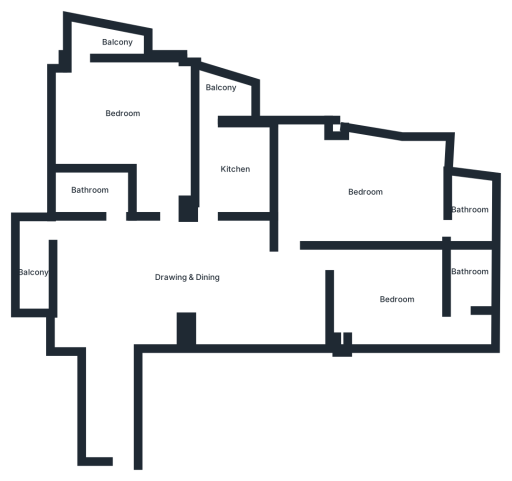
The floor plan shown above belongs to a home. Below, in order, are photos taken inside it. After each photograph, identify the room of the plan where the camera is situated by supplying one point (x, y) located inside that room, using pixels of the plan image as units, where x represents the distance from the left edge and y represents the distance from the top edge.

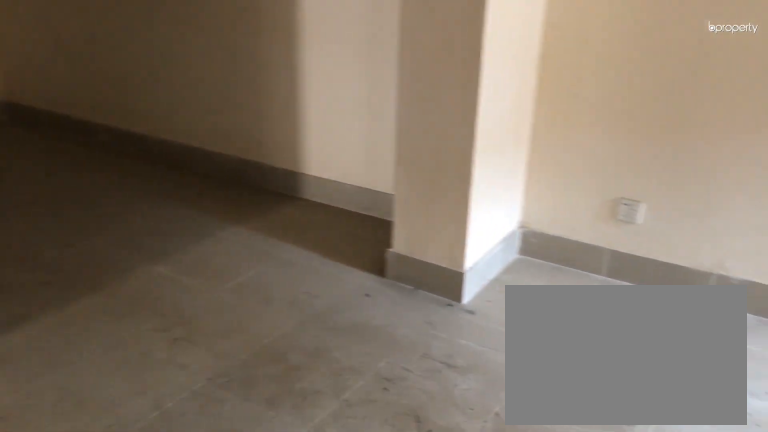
(188, 270)
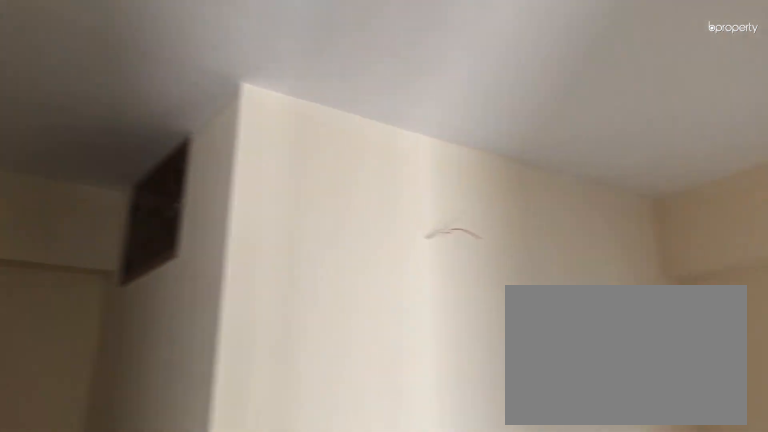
(126, 115)
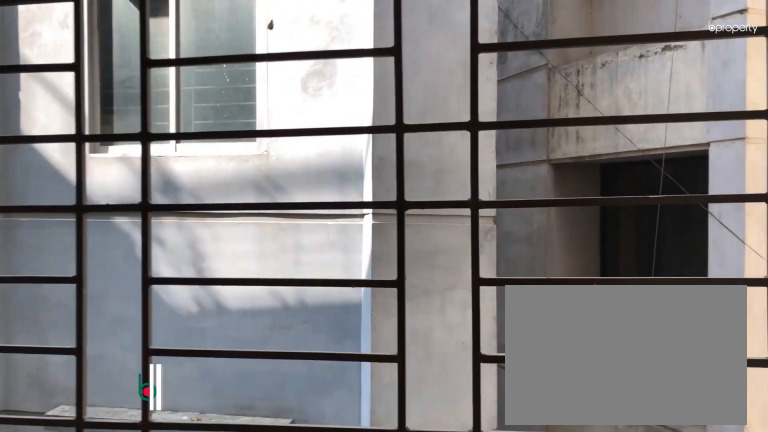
(100, 40)
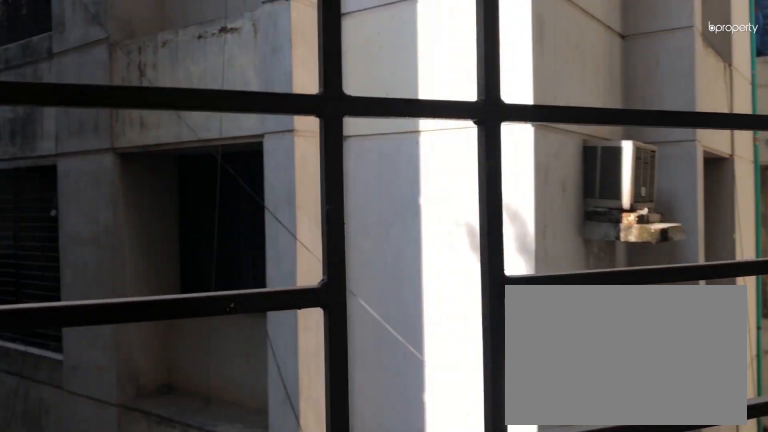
(100, 40)
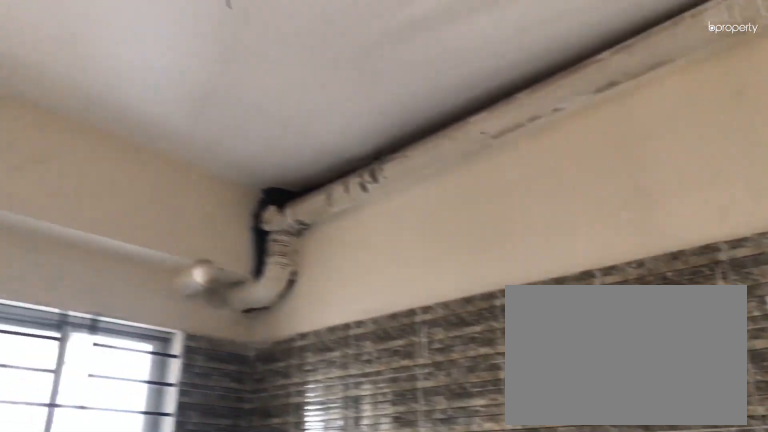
(235, 167)
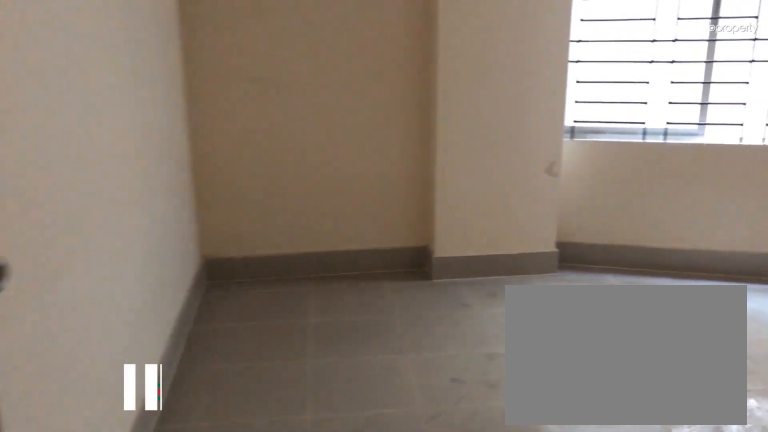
(308, 207)
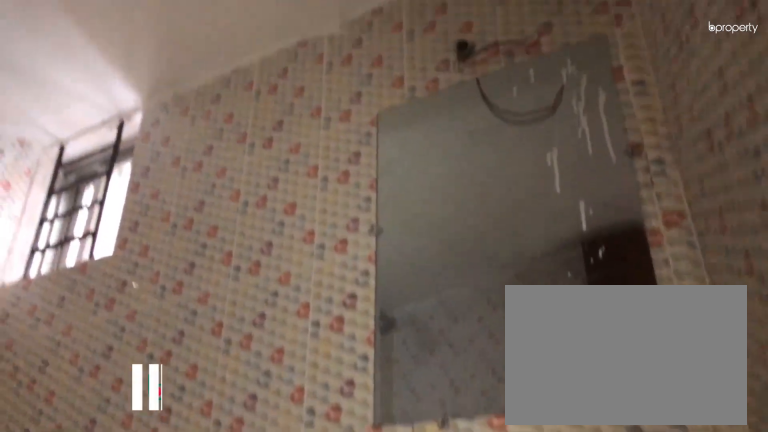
(468, 276)
